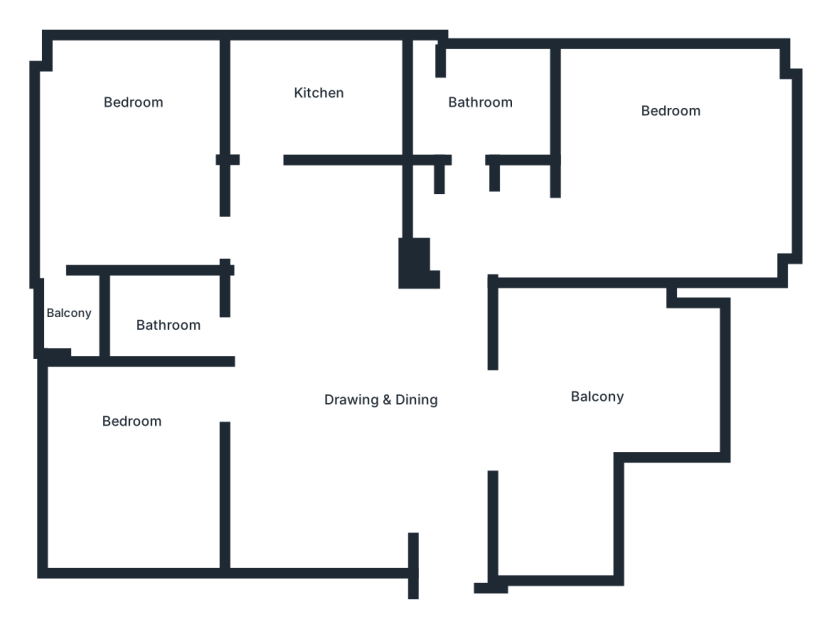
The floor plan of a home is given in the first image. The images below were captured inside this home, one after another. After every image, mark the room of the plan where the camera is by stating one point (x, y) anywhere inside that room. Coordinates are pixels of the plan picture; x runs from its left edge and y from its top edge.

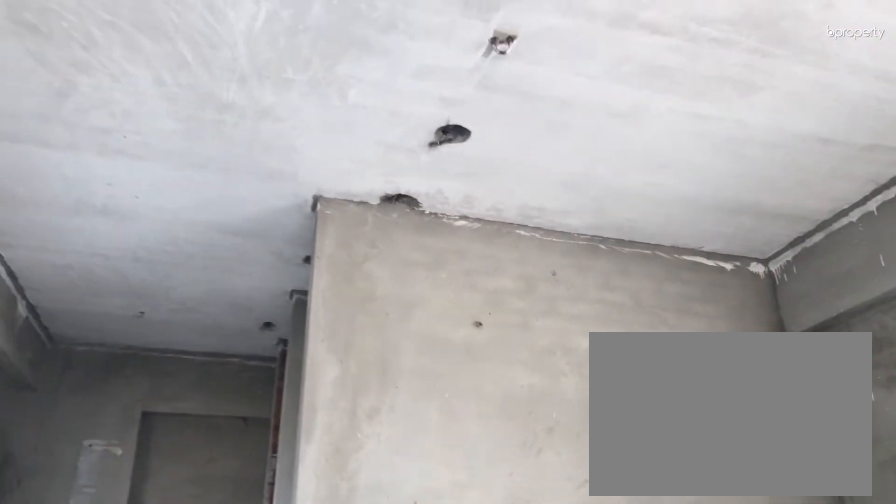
(673, 156)
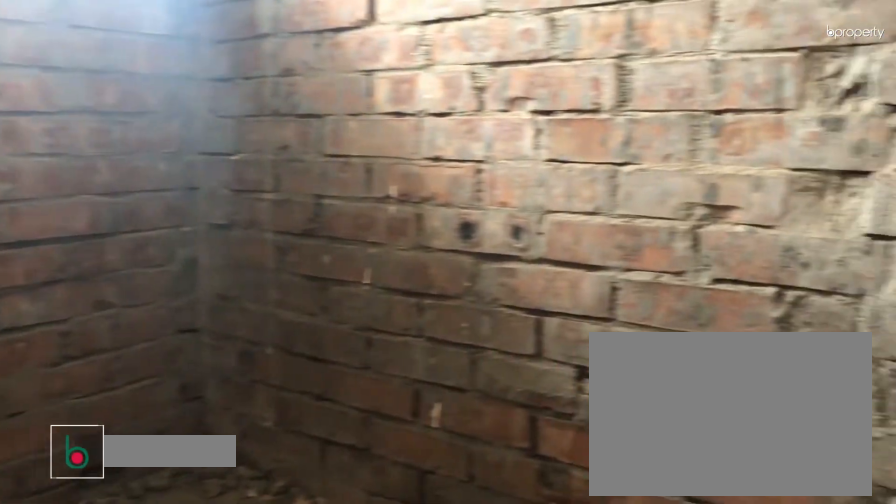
(481, 101)
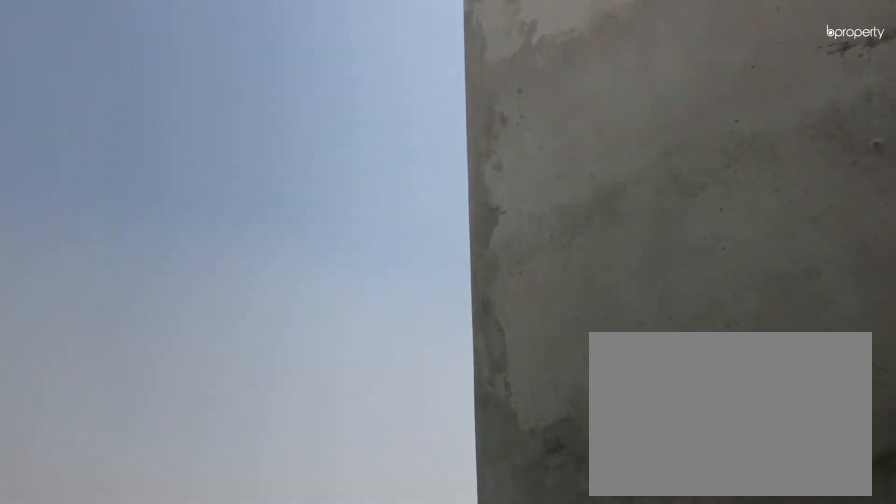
(601, 395)
